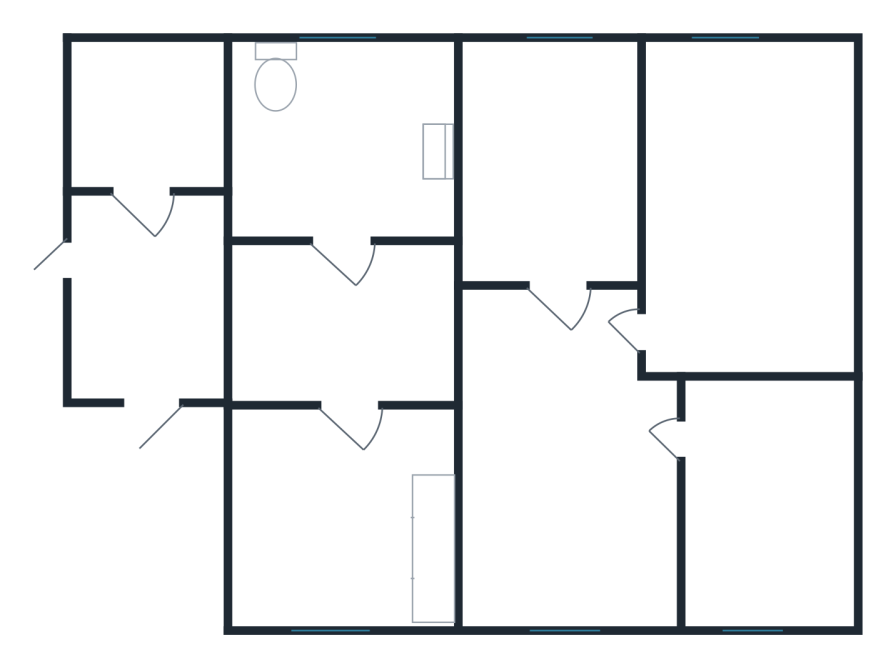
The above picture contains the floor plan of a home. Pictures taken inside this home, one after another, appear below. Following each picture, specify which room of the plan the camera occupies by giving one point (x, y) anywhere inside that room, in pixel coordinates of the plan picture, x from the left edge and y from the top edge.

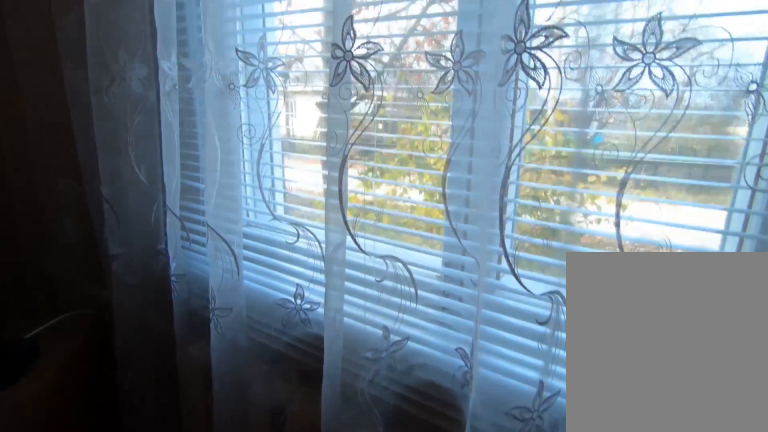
(563, 602)
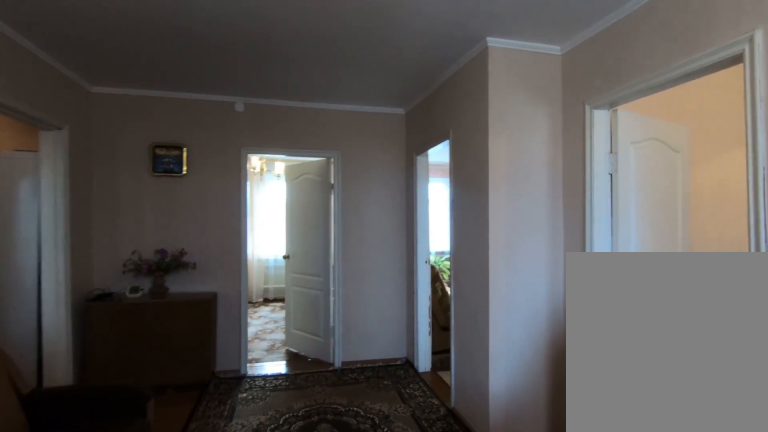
(563, 602)
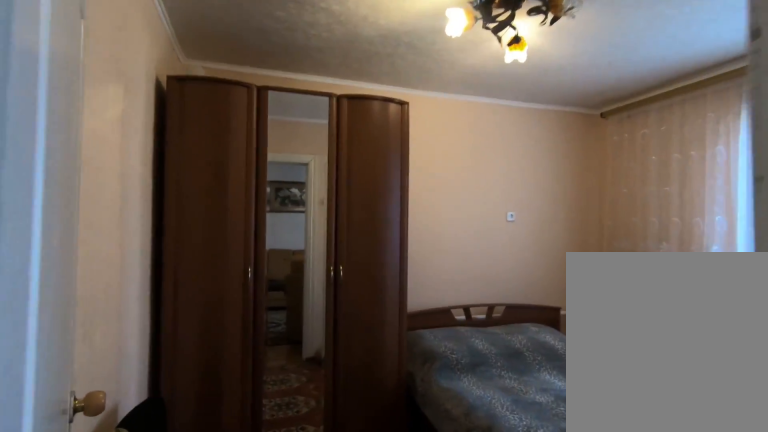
(659, 474)
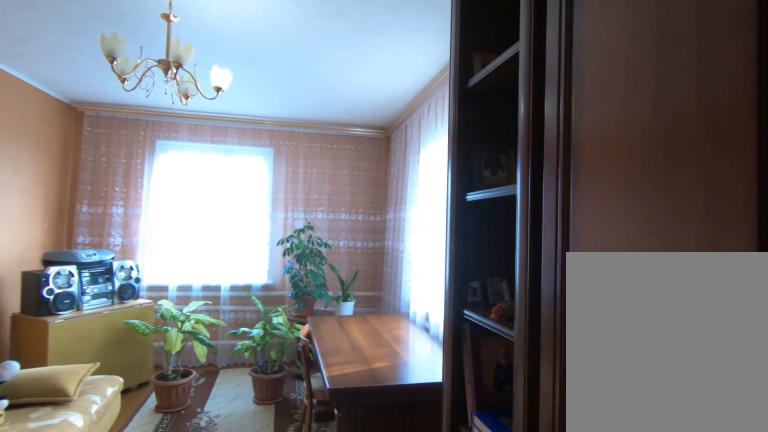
(679, 343)
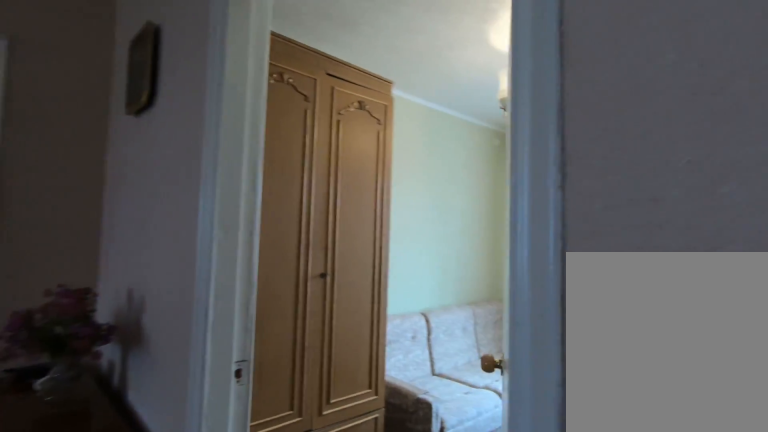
(560, 298)
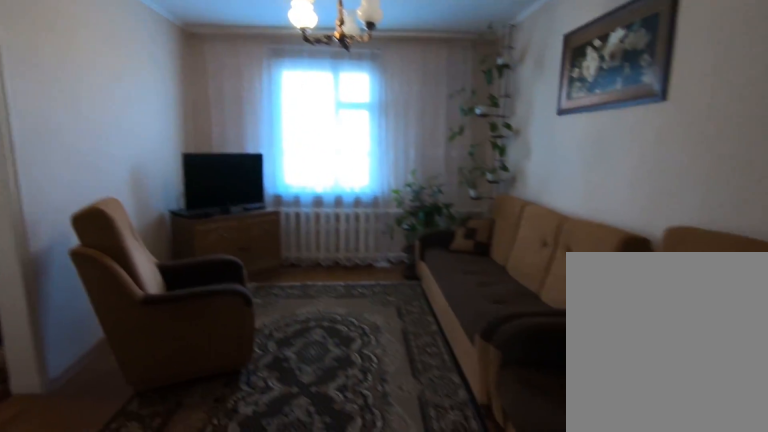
(559, 373)
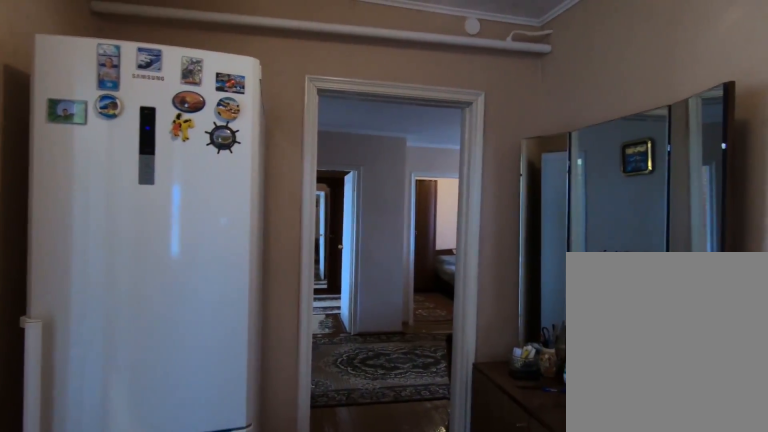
(364, 373)
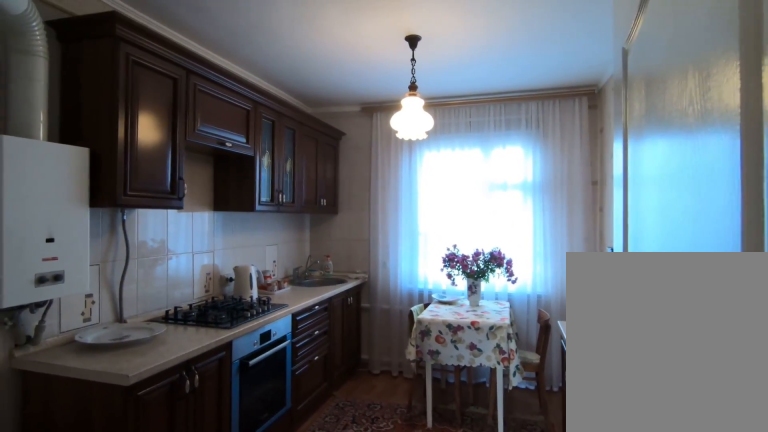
(364, 373)
